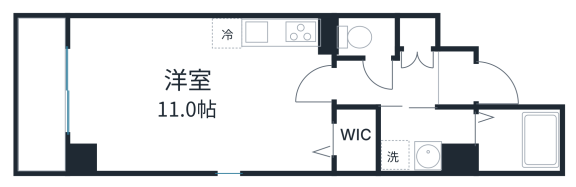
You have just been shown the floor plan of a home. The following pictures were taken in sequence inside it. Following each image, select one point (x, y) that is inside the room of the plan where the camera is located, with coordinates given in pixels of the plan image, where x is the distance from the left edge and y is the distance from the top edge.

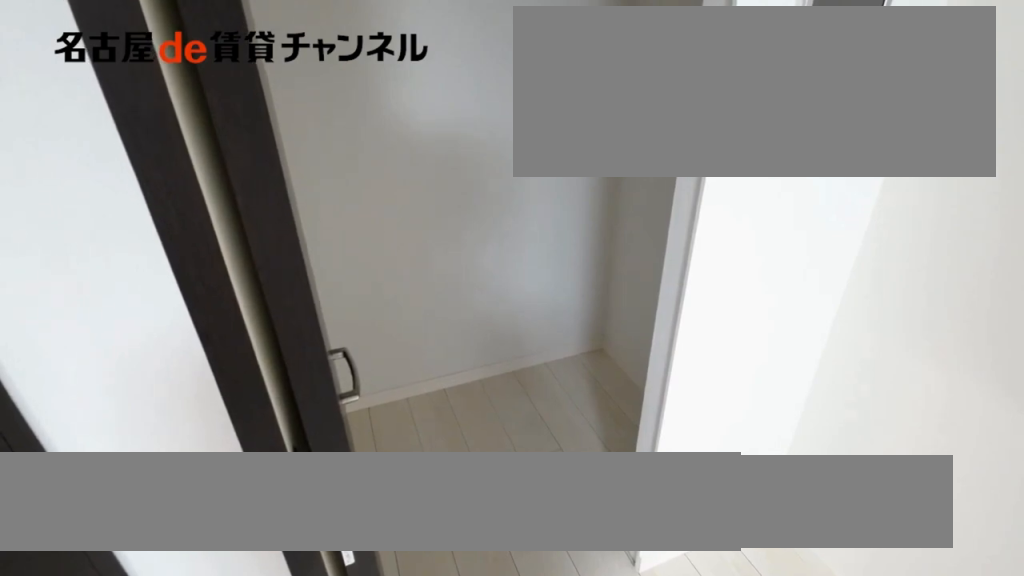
(356, 139)
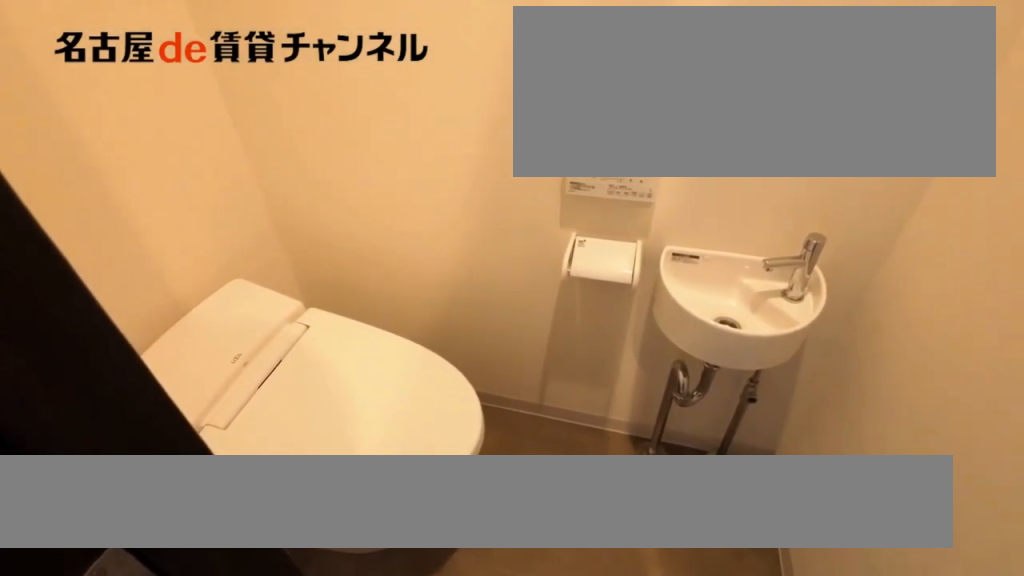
(368, 39)
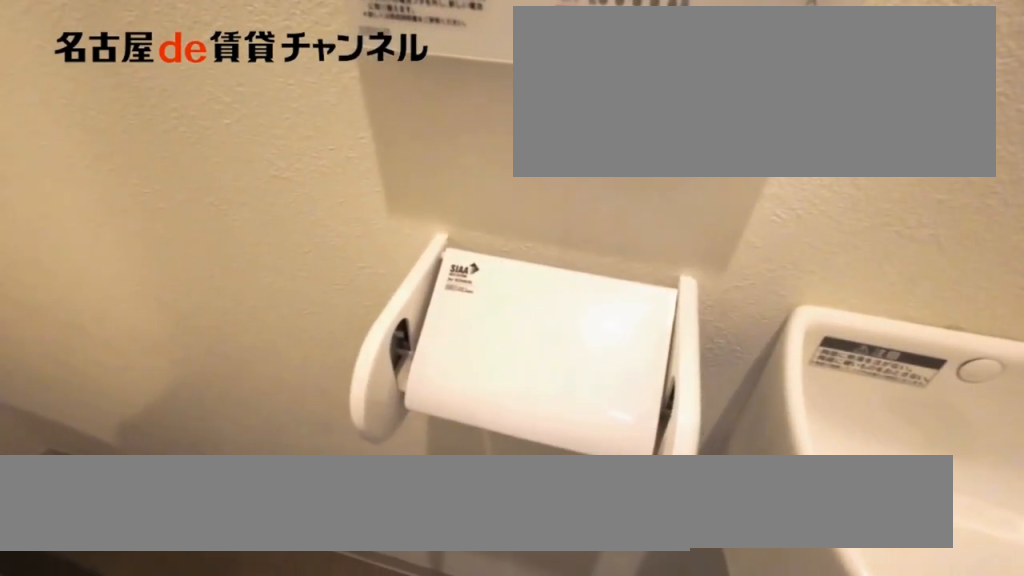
(368, 39)
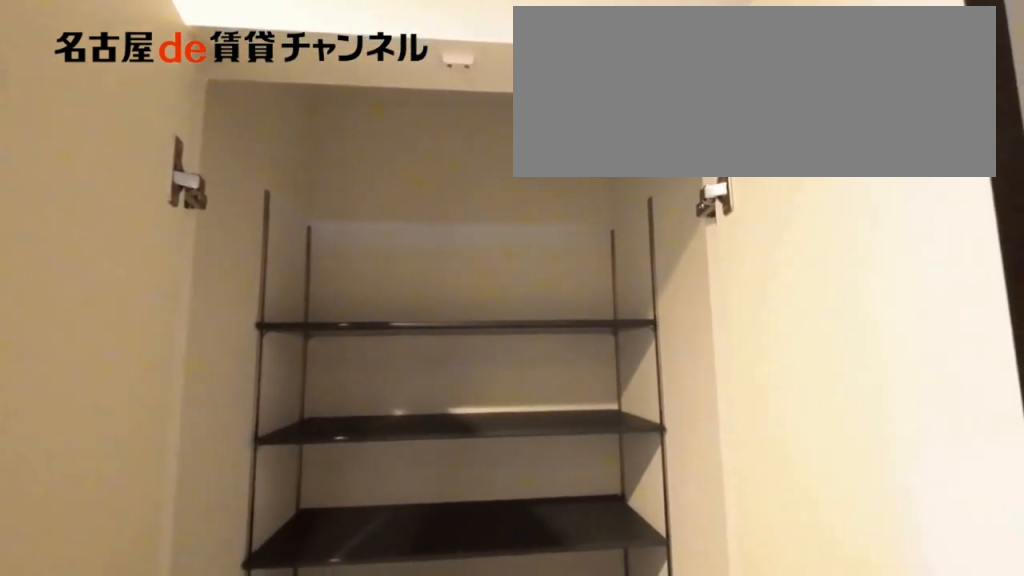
(416, 34)
